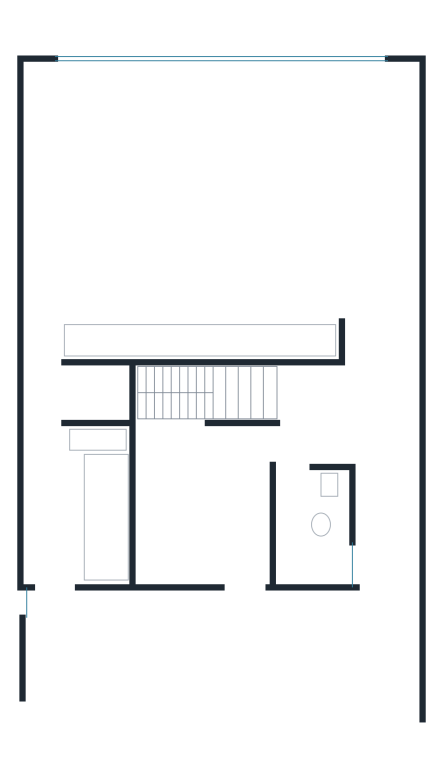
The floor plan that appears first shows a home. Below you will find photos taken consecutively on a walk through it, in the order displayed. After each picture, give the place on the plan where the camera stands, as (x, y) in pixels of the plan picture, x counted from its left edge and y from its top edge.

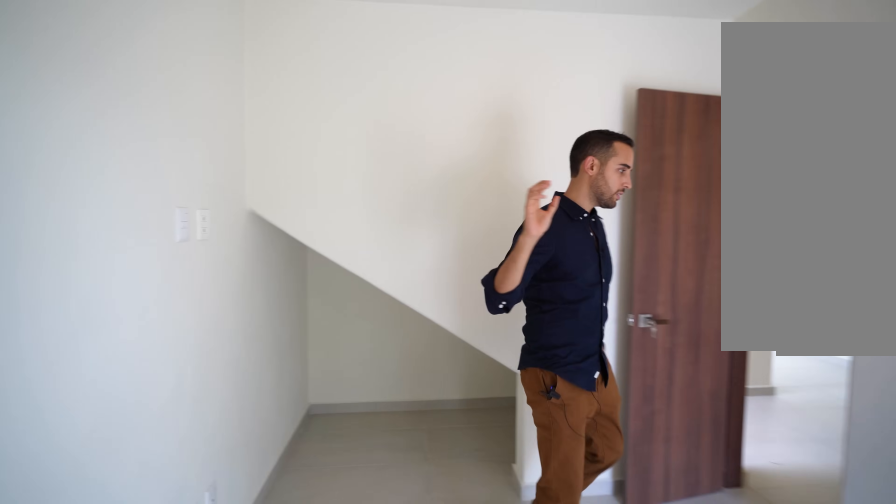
(170, 531)
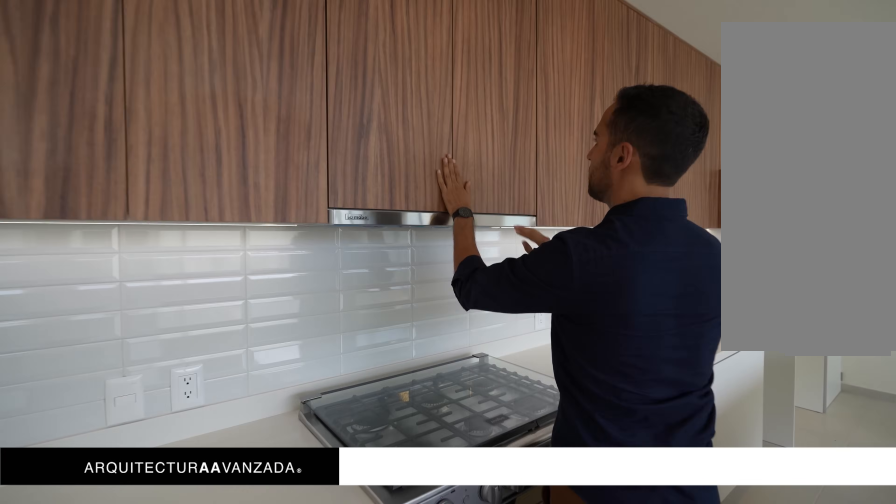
(281, 291)
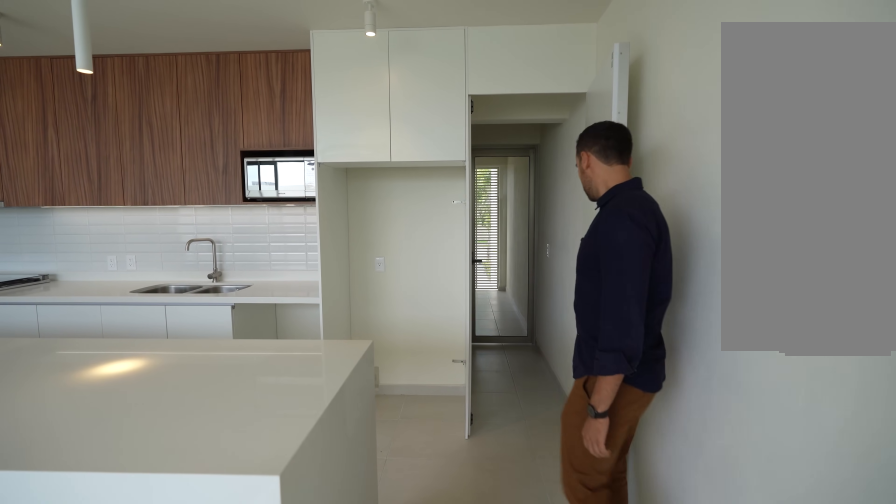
(46, 239)
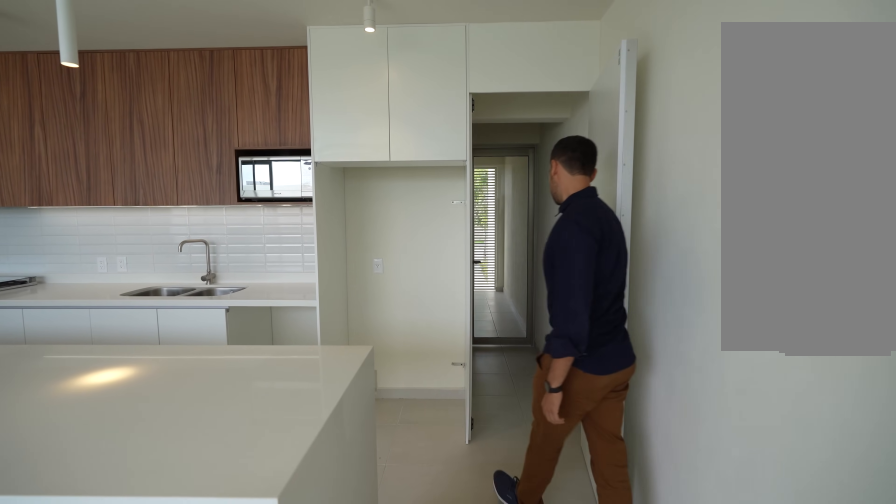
(46, 239)
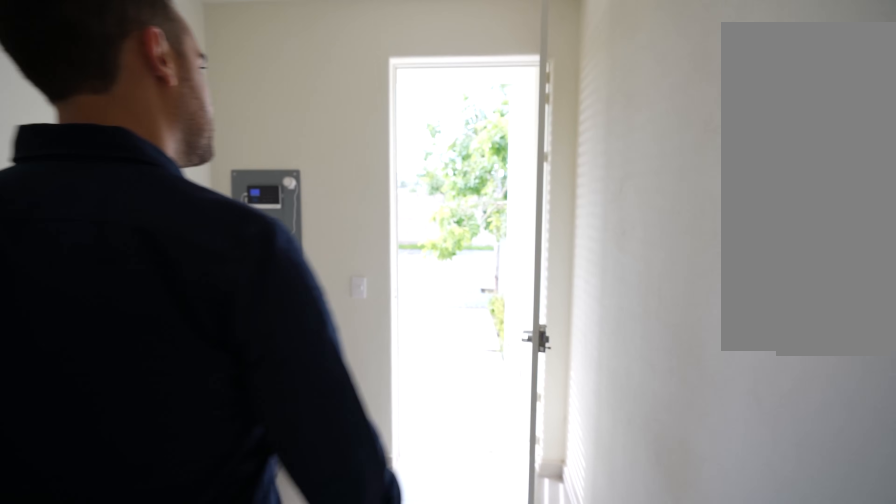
(46, 436)
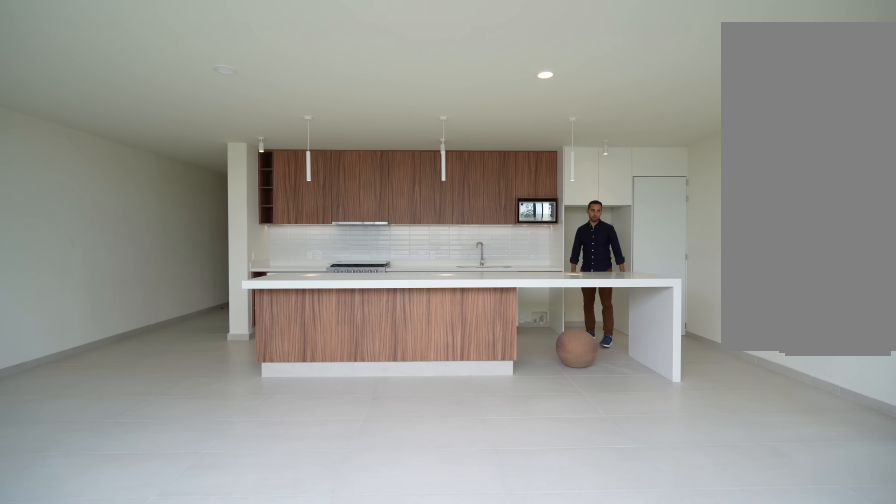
(182, 89)
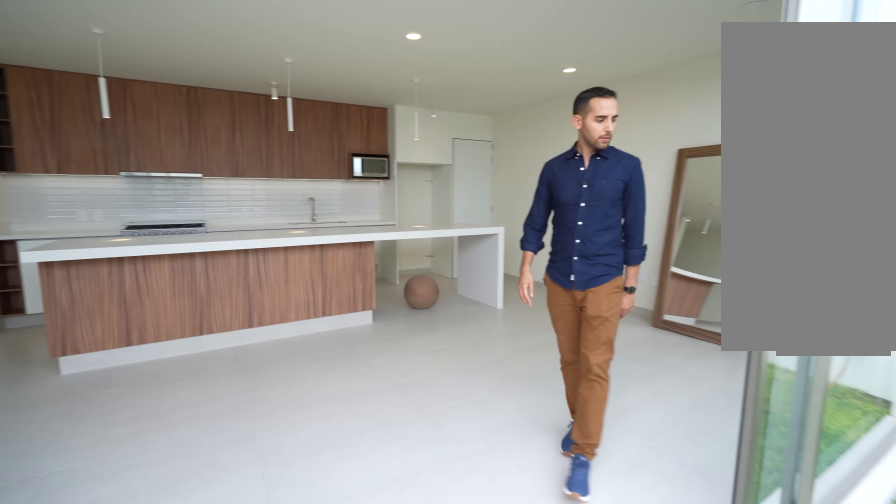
(182, 89)
